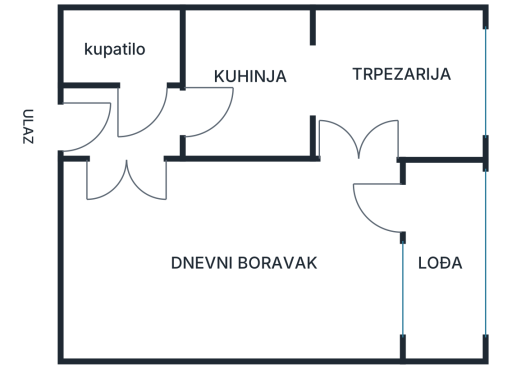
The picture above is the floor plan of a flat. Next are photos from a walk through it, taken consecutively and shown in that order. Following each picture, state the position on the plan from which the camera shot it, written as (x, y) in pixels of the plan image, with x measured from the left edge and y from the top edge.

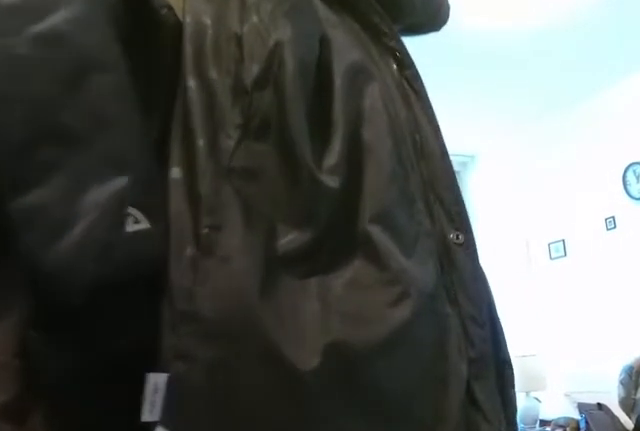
(116, 126)
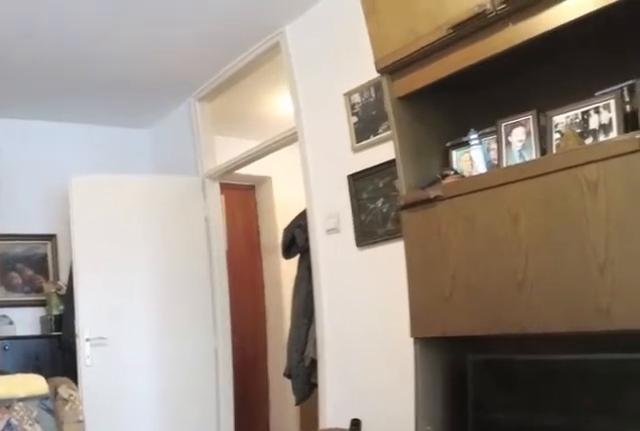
(346, 248)
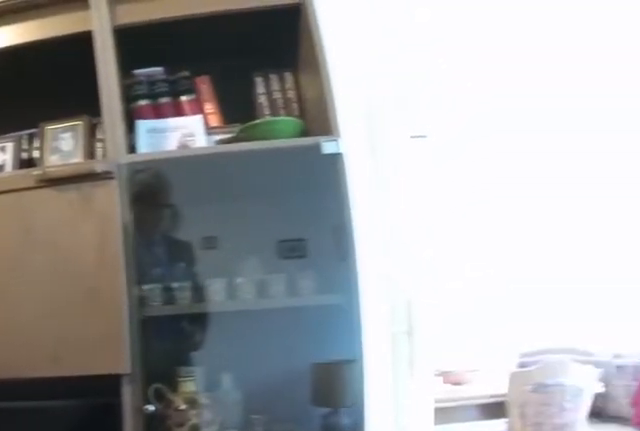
(332, 243)
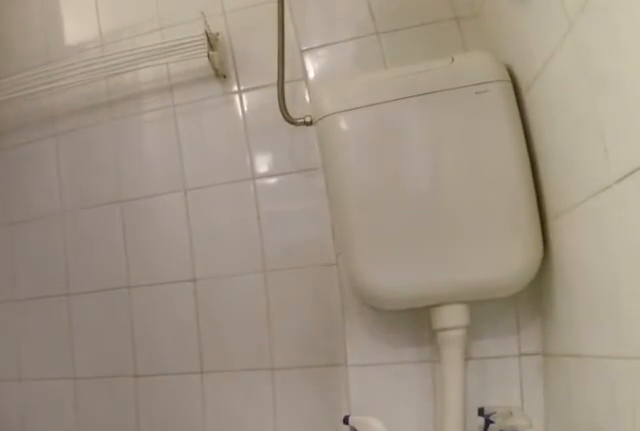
(142, 89)
